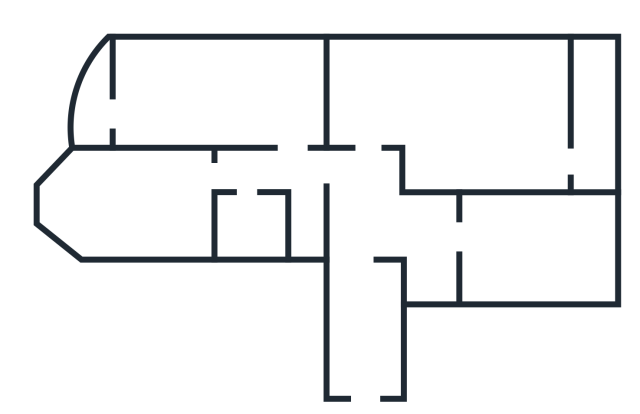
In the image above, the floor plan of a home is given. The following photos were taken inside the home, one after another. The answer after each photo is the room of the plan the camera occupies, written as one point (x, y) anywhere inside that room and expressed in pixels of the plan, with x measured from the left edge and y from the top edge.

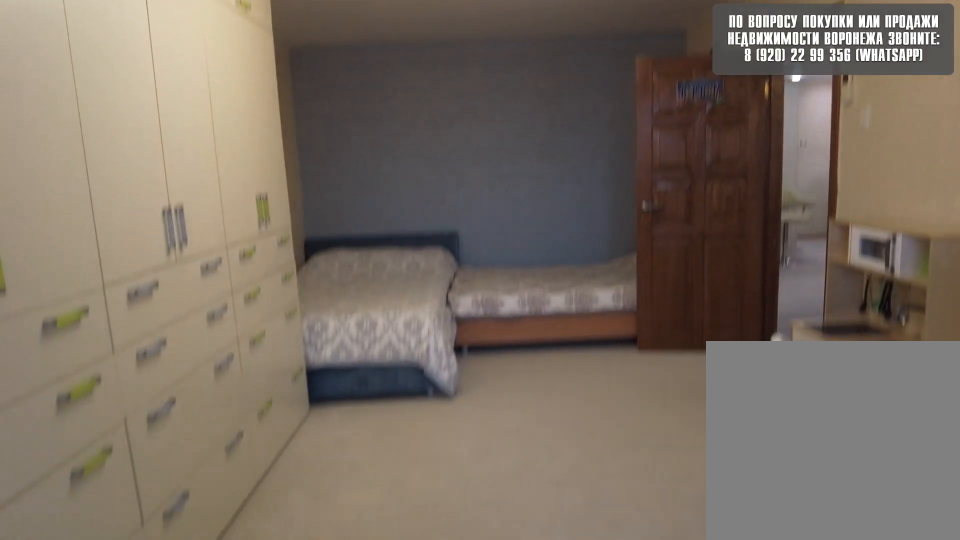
(148, 111)
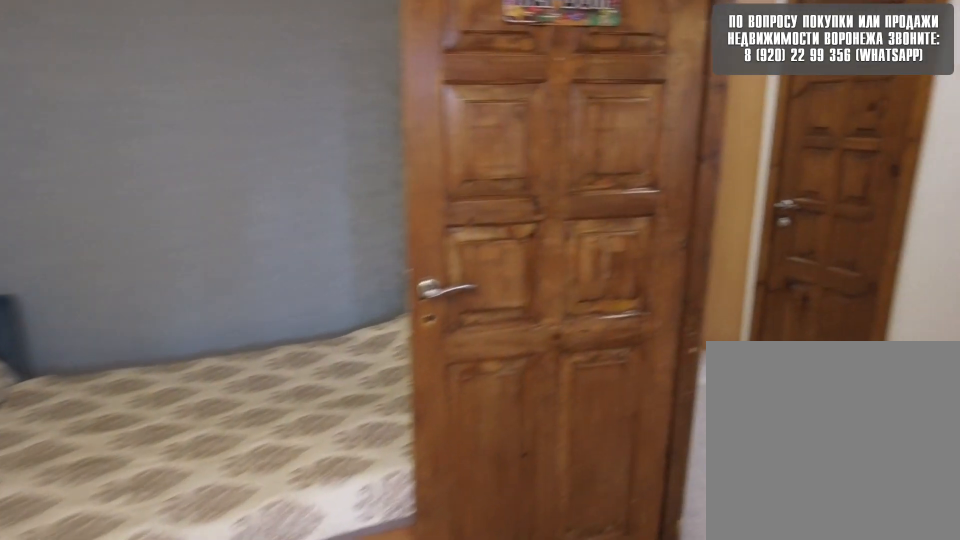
(243, 124)
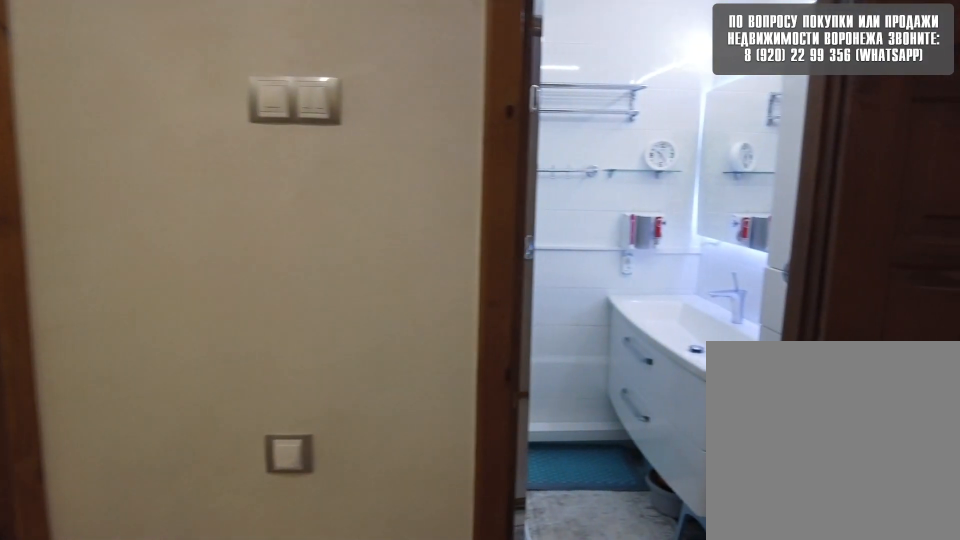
(305, 159)
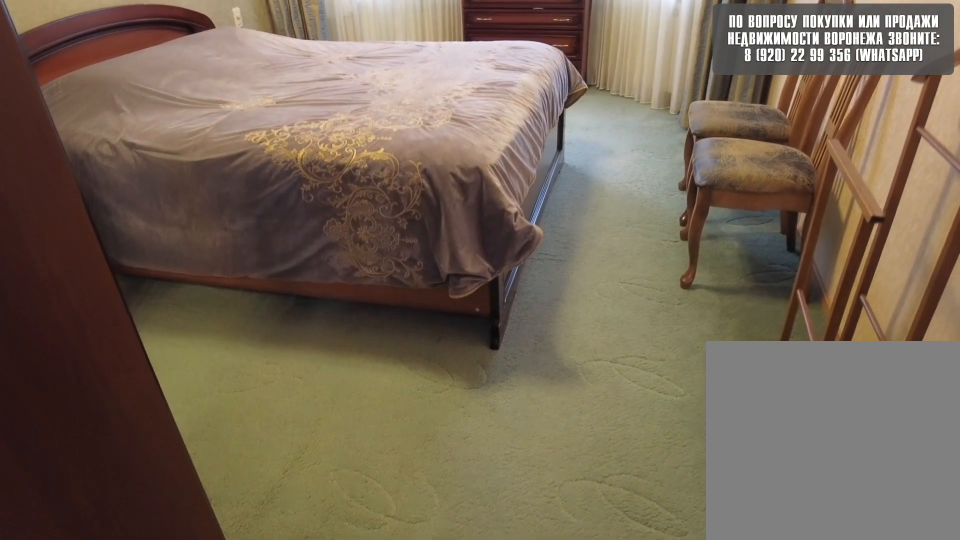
(148, 198)
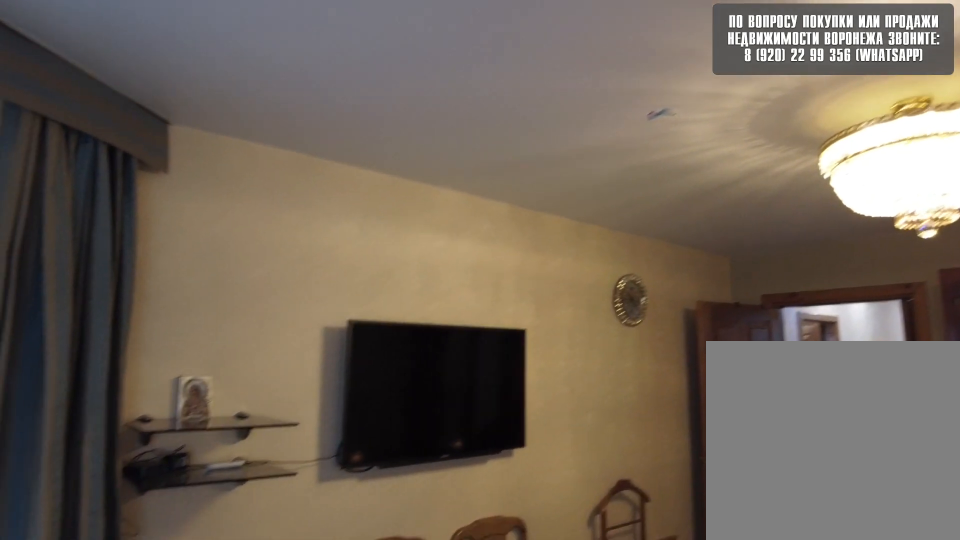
(148, 198)
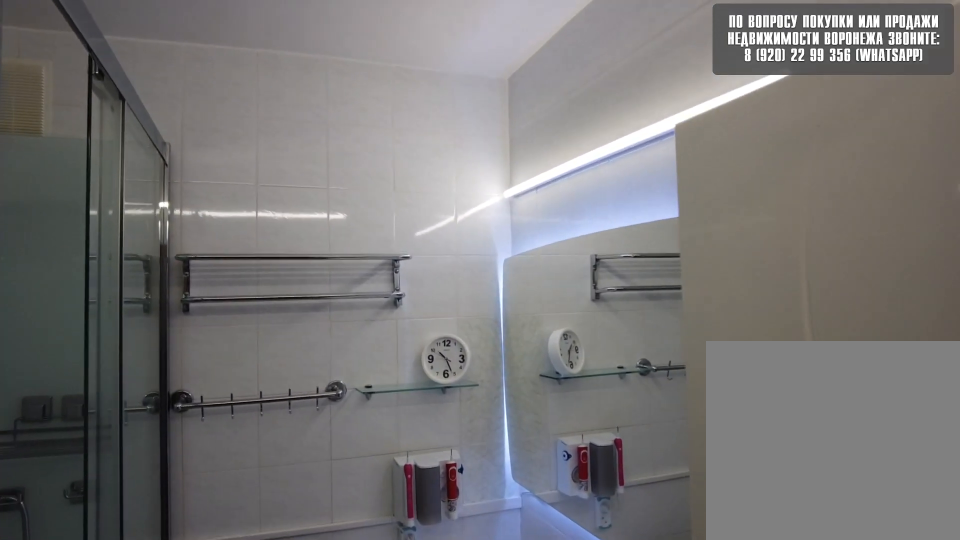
(246, 187)
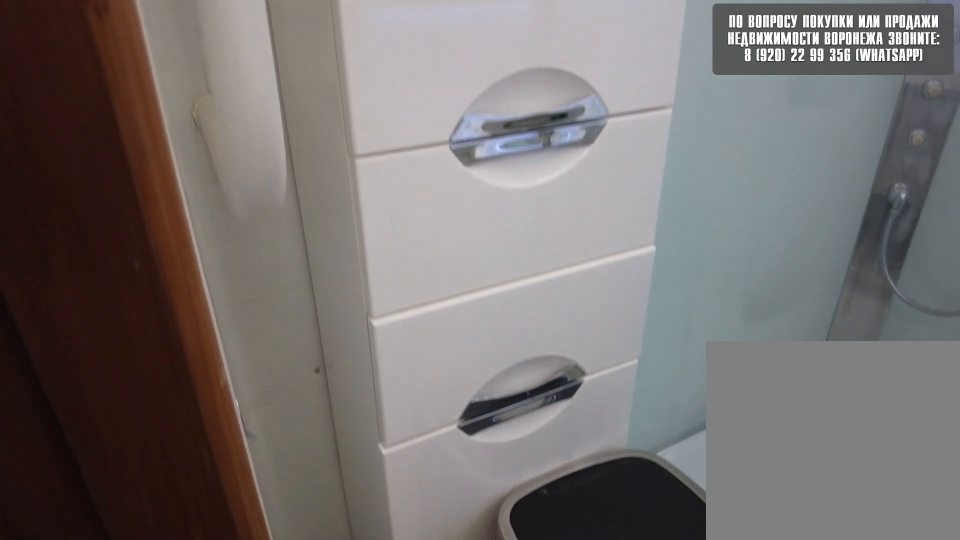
(246, 187)
